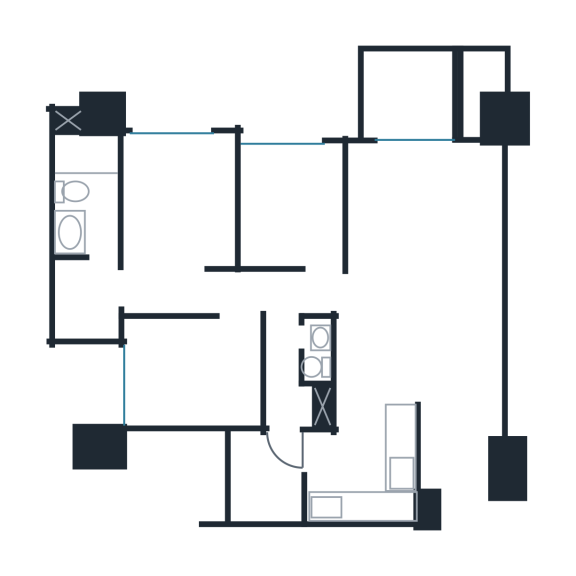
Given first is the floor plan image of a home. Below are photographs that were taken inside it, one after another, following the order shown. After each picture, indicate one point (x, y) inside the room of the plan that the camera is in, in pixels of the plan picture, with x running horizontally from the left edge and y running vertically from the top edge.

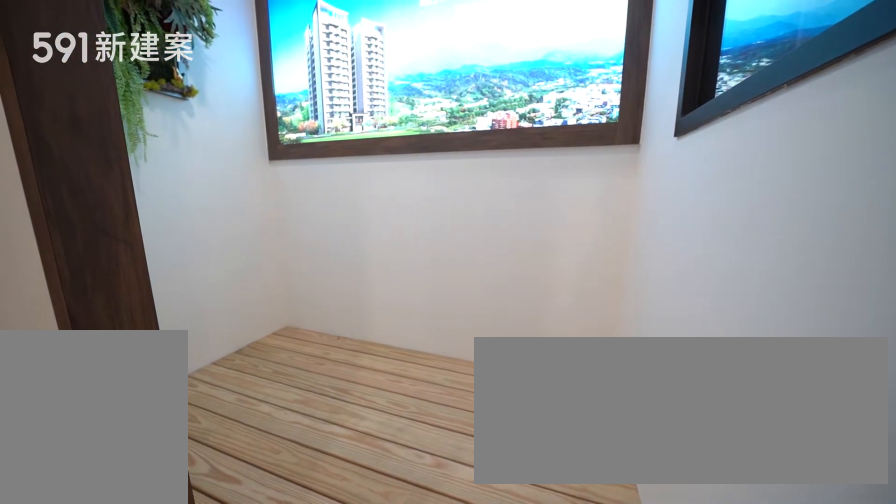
(265, 474)
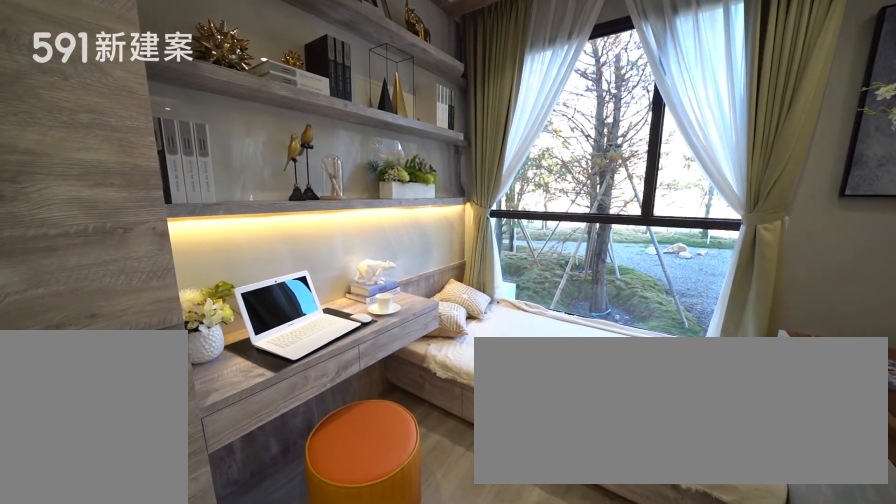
(292, 204)
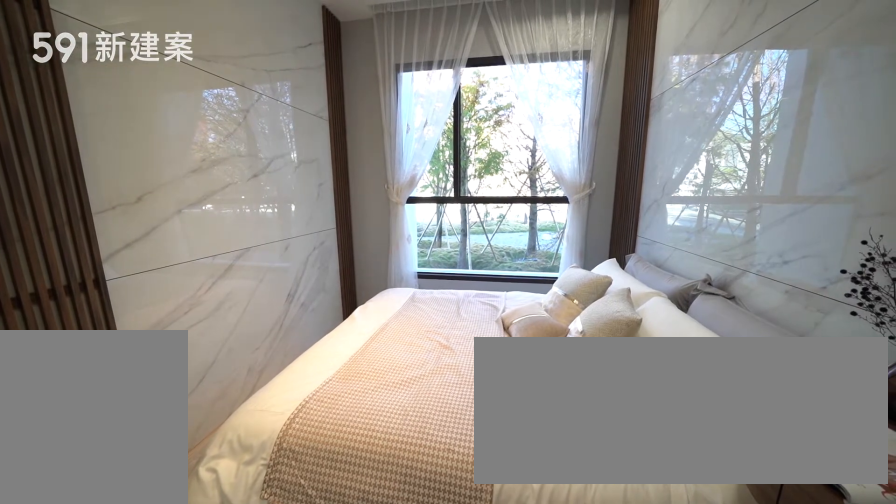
(182, 218)
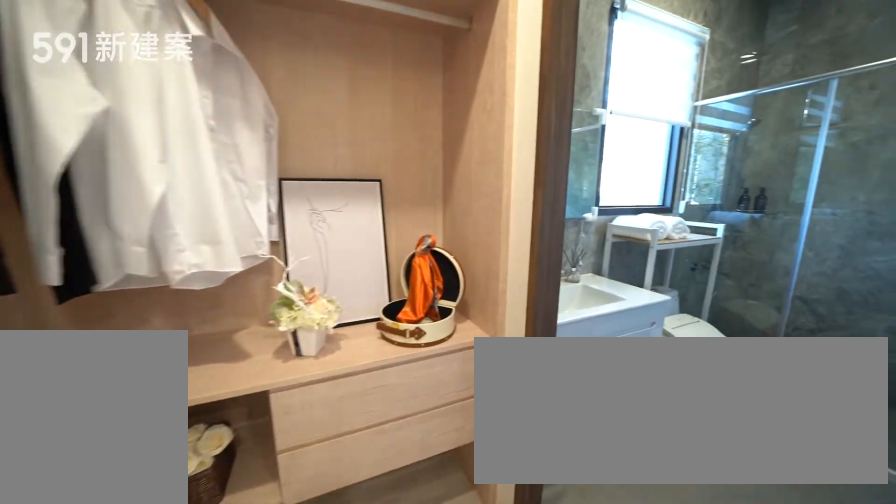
(93, 299)
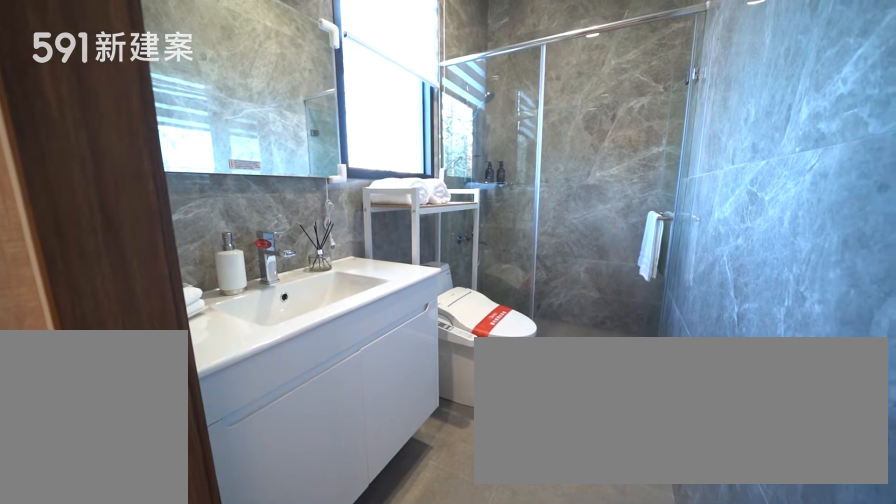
(83, 187)
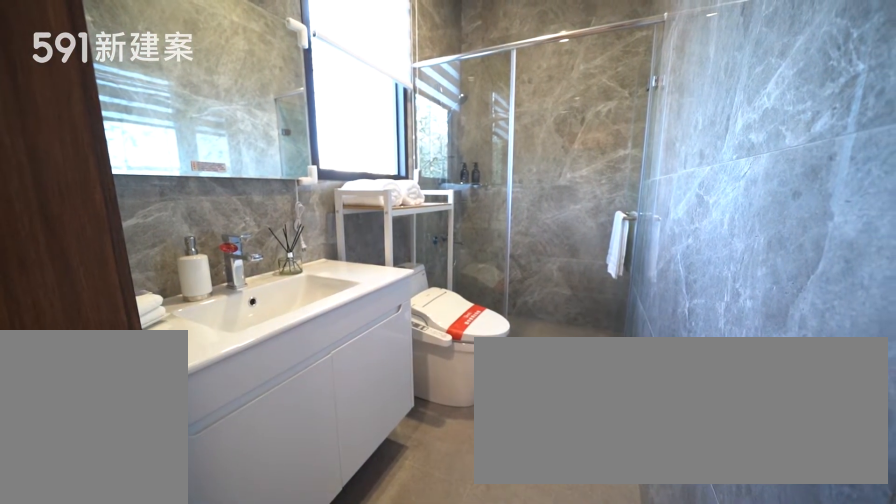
(83, 187)
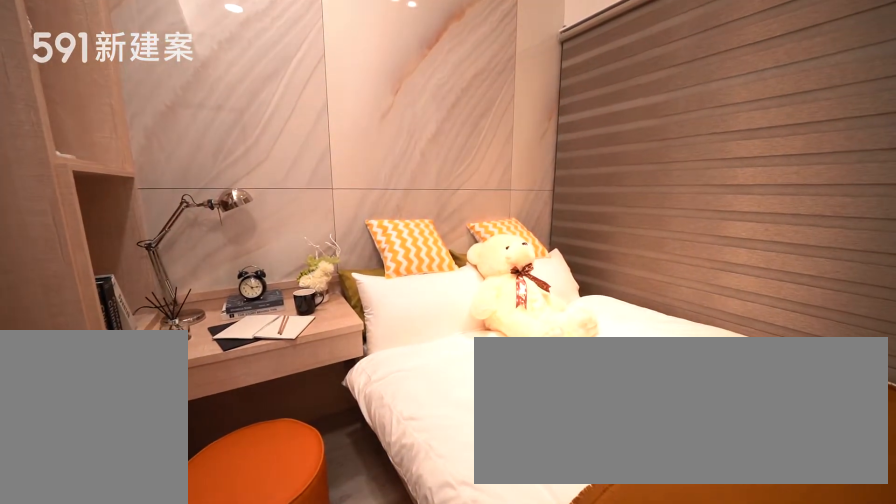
(188, 372)
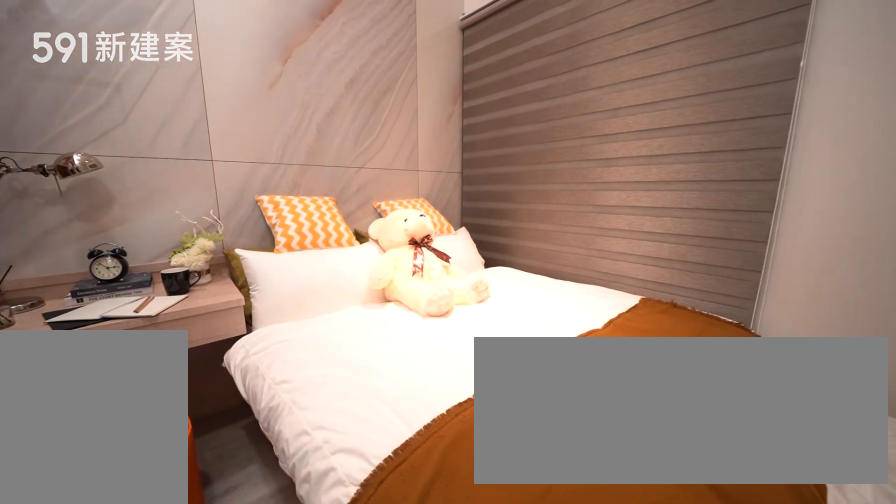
(188, 372)
